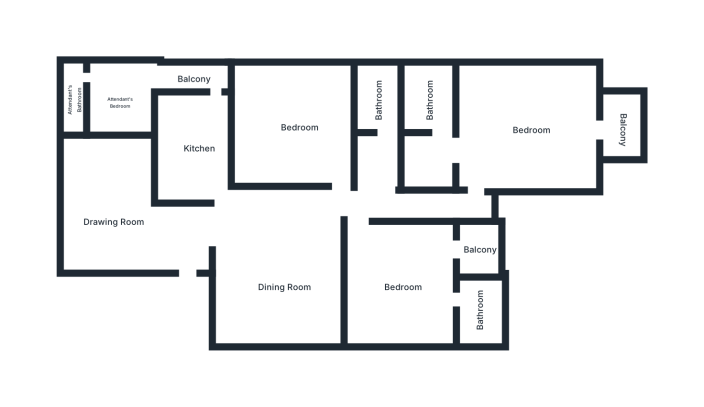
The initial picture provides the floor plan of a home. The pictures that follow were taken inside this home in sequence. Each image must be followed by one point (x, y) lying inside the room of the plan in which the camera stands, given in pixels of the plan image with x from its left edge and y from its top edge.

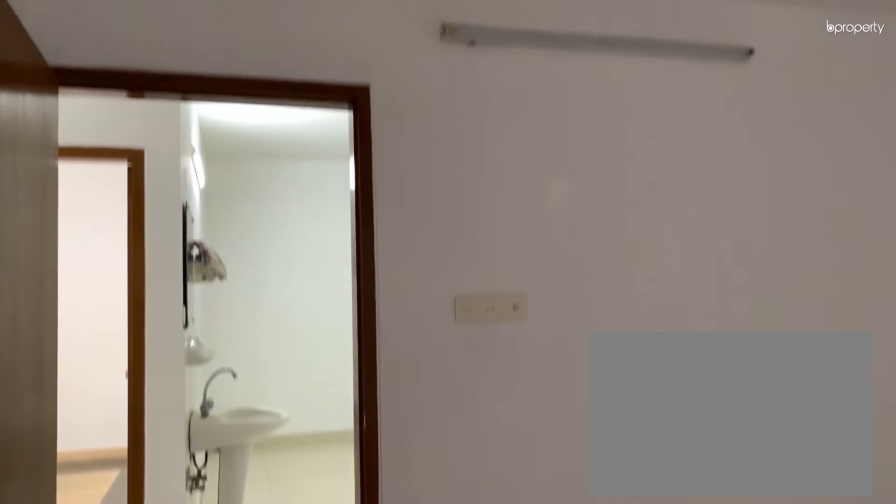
(300, 126)
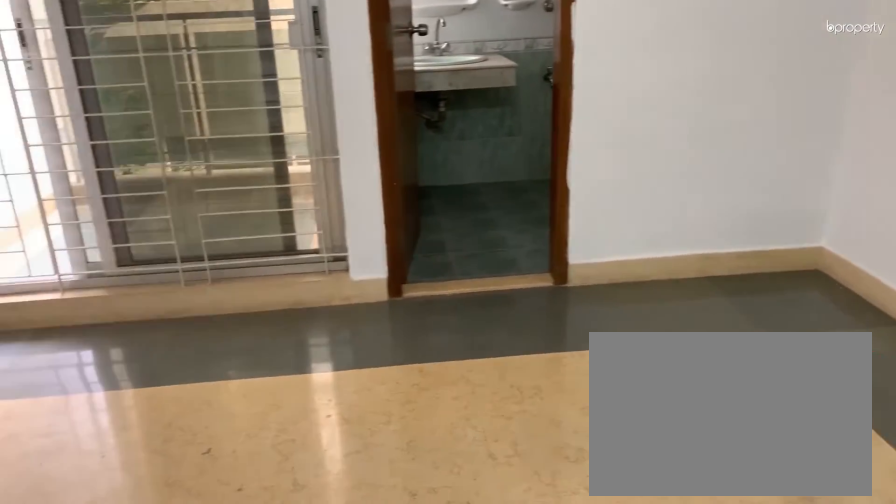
(404, 287)
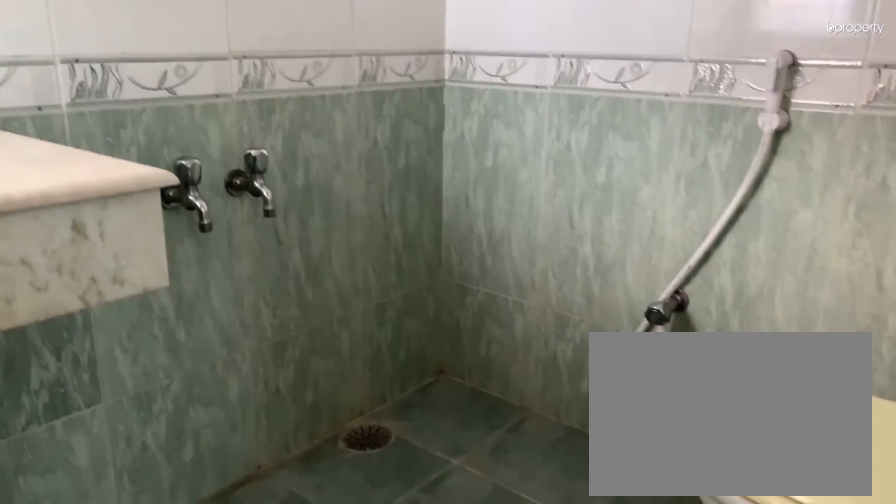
(477, 308)
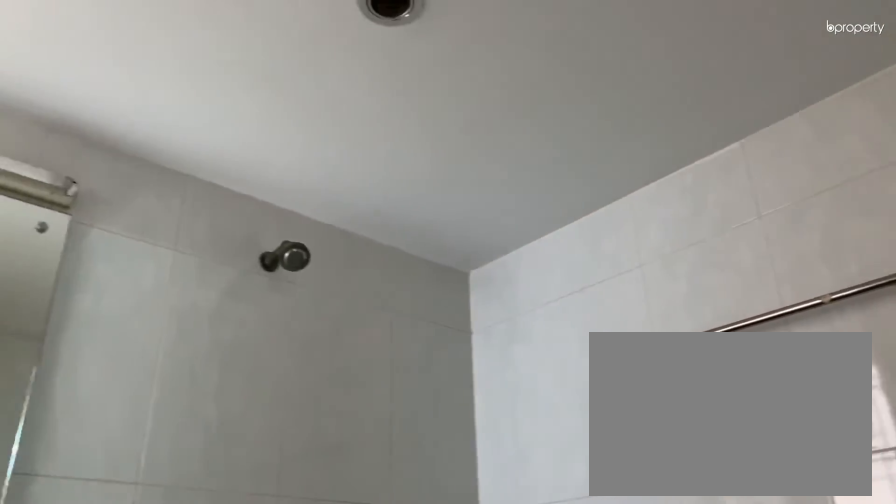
(477, 308)
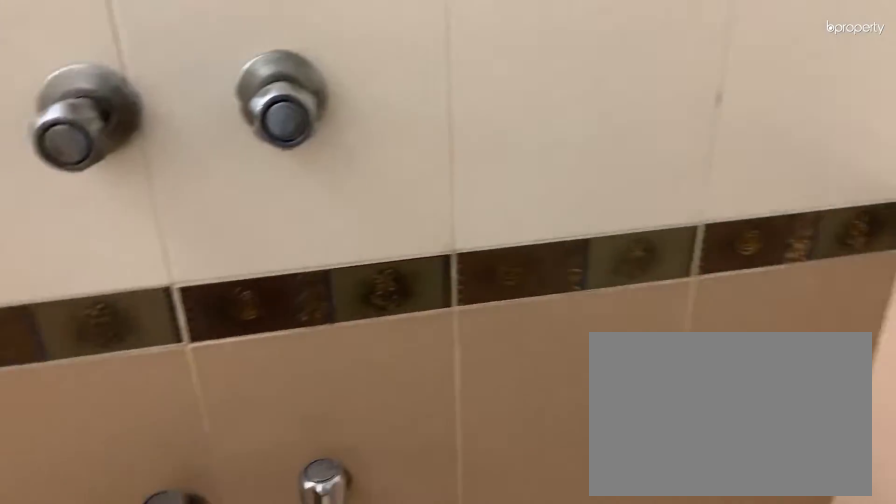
(379, 96)
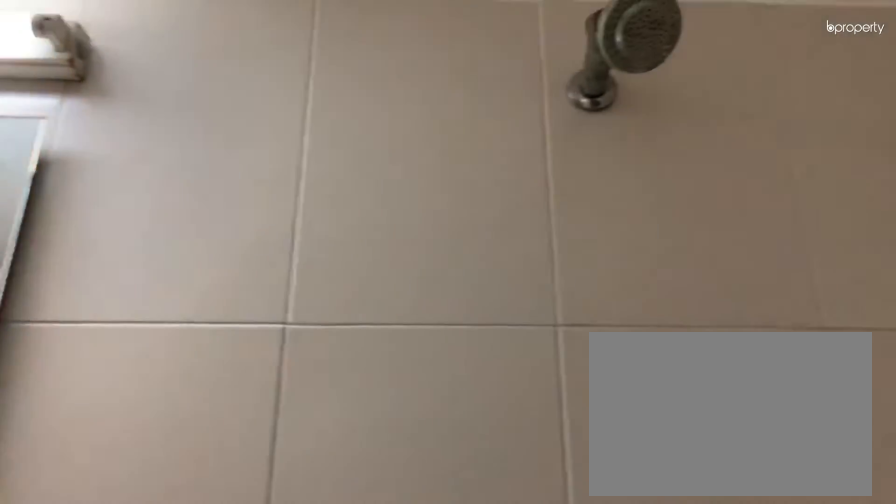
(379, 96)
